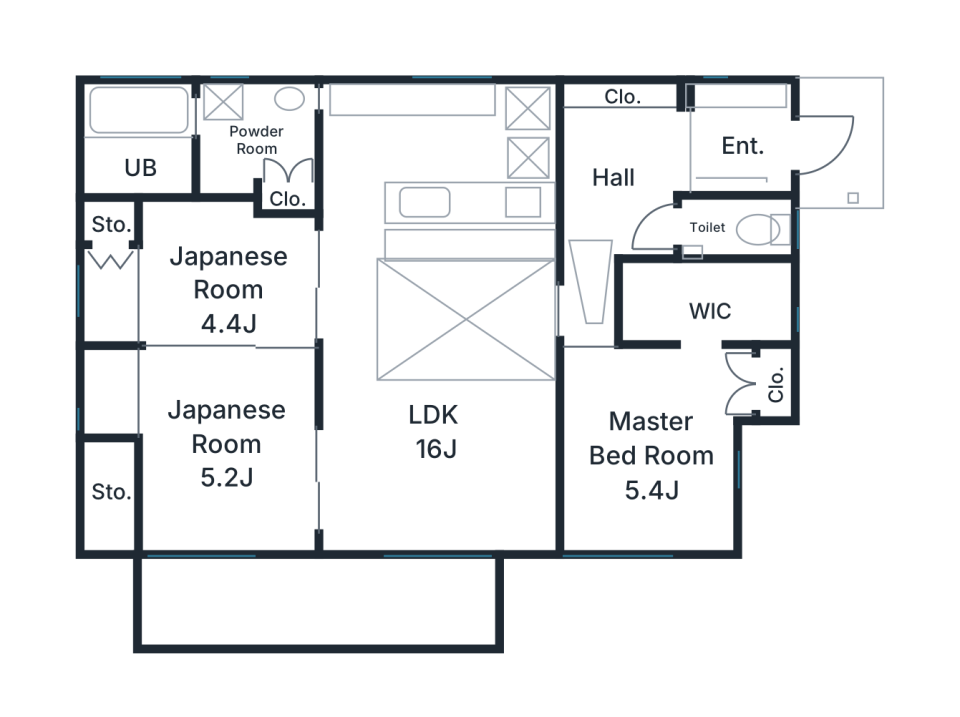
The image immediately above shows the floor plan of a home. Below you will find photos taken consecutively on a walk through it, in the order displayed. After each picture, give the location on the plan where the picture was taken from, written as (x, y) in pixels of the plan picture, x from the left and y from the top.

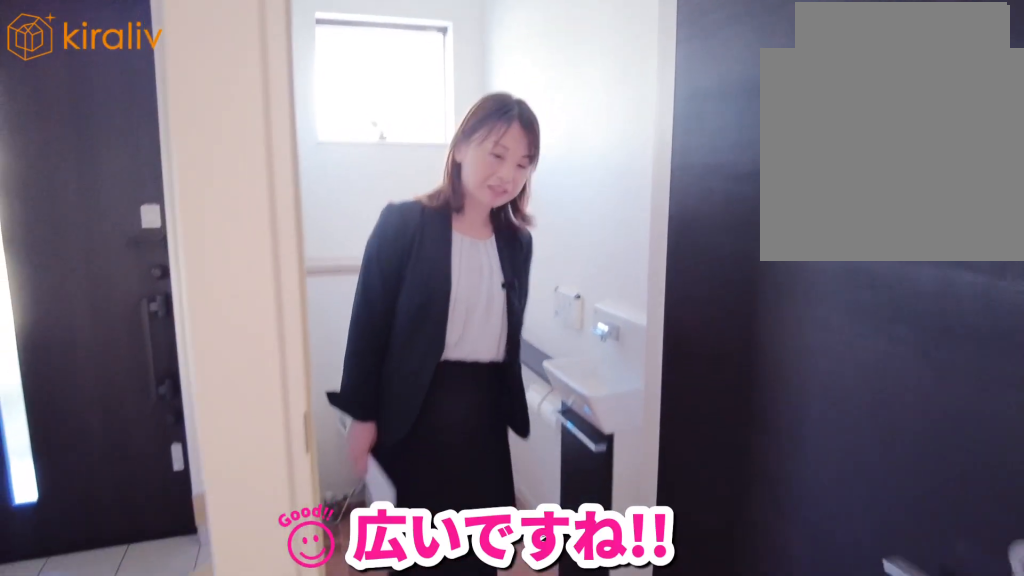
(696, 241)
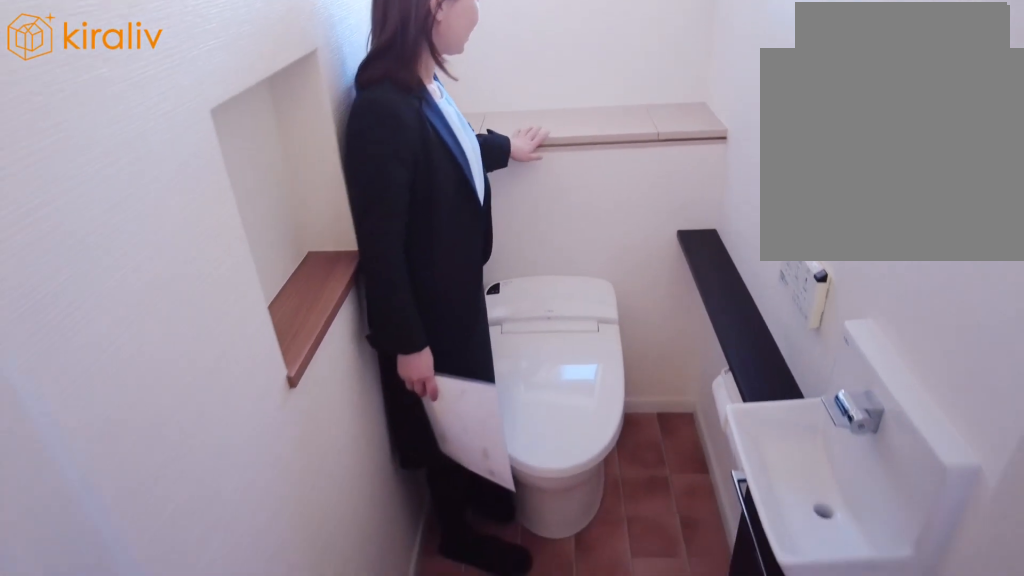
(671, 243)
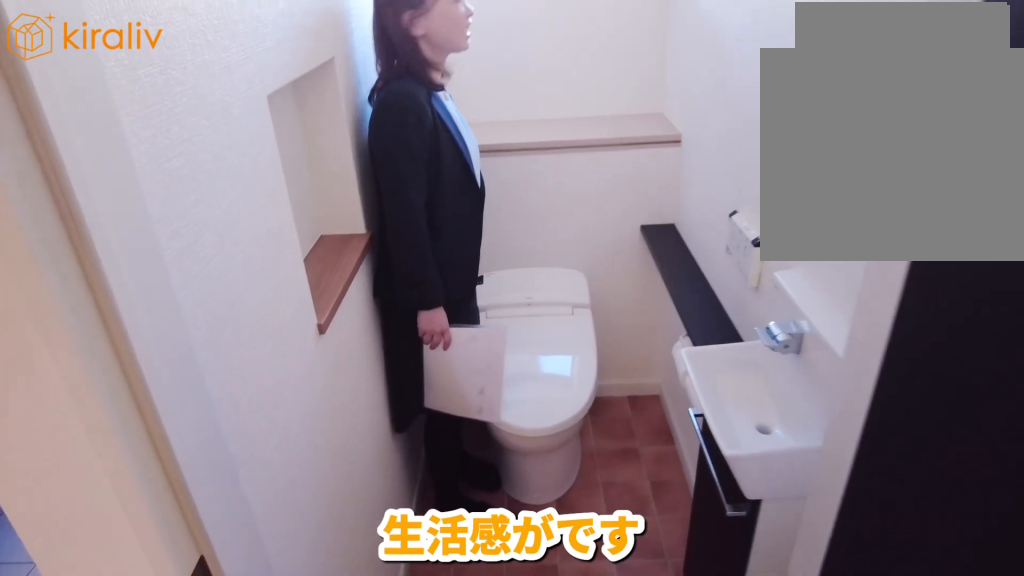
(669, 239)
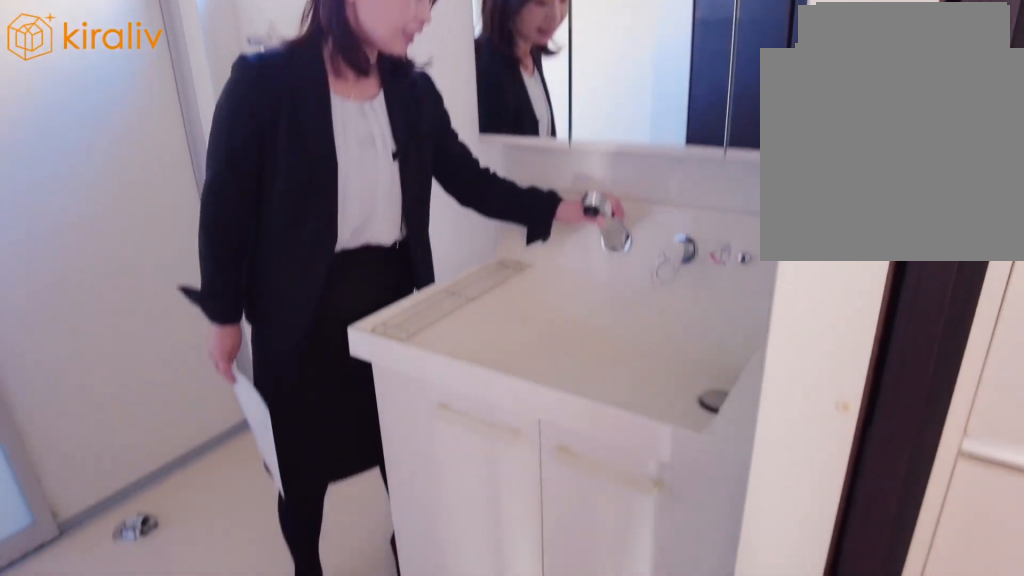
(257, 162)
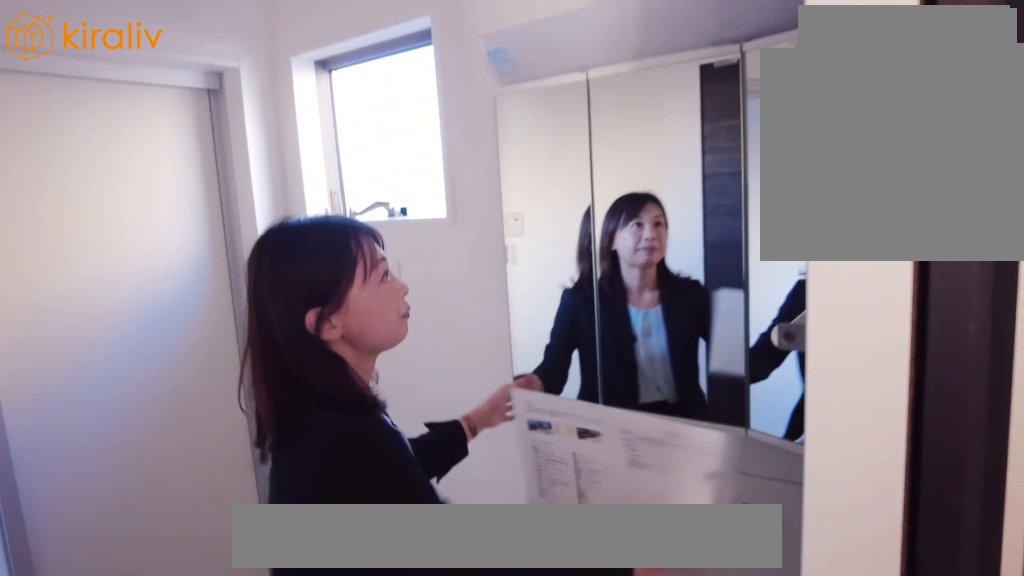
(245, 166)
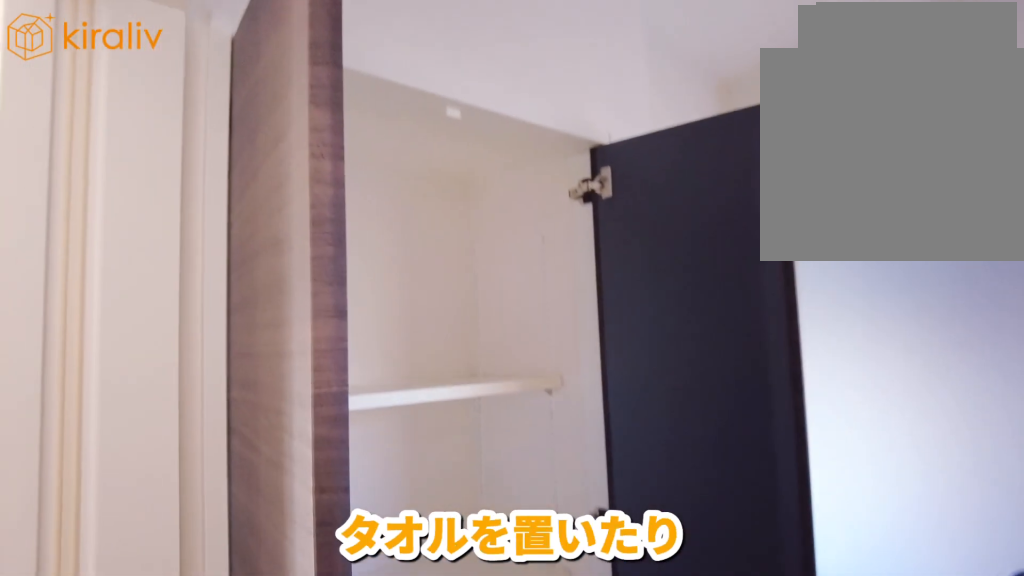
(217, 170)
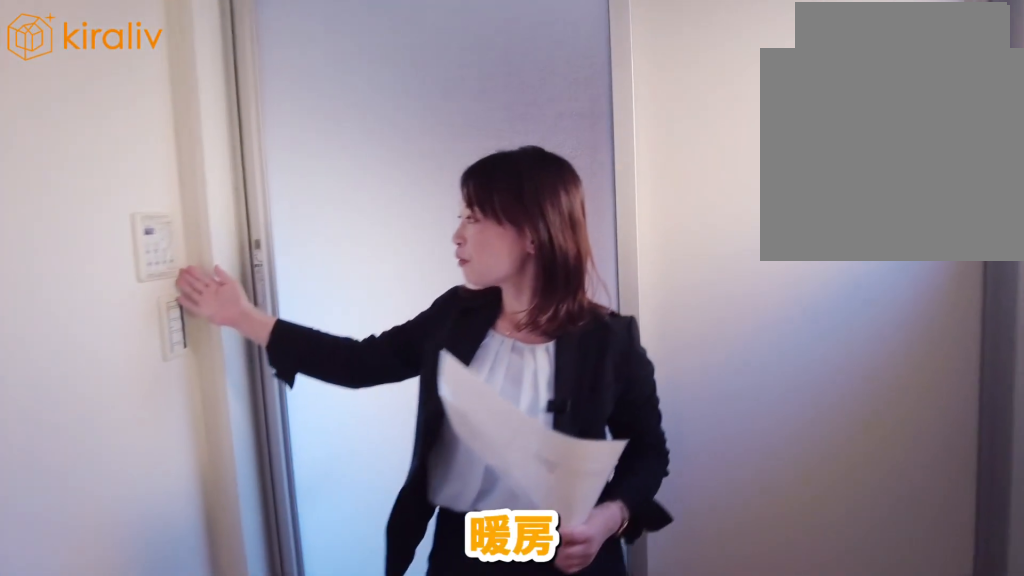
(196, 164)
